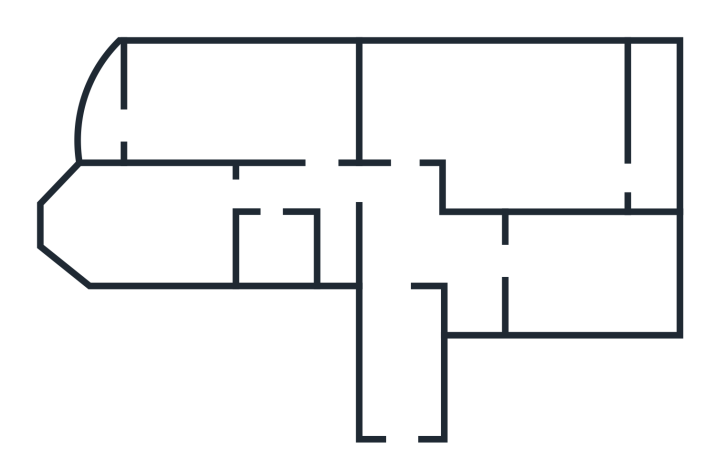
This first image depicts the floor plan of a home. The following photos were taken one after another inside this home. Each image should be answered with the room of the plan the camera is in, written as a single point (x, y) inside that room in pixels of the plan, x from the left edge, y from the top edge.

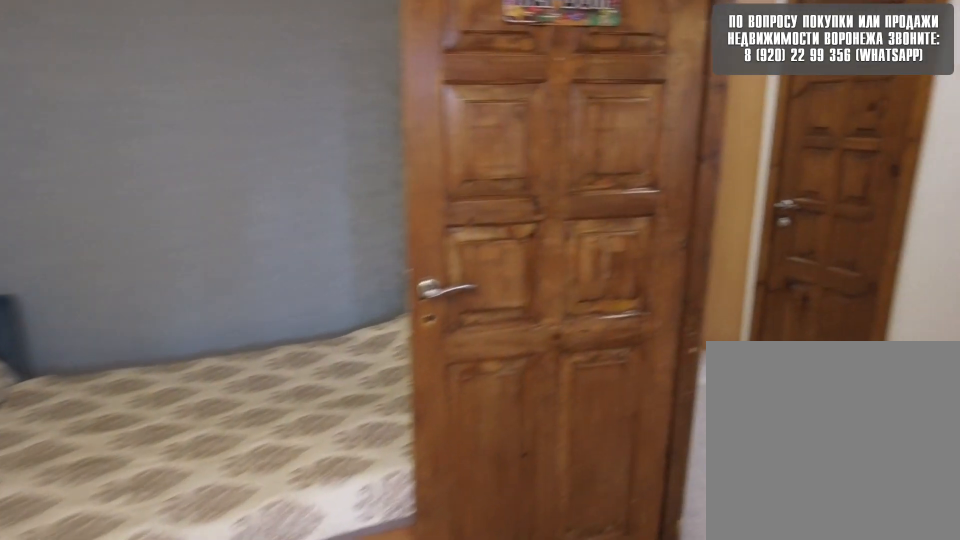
(267, 137)
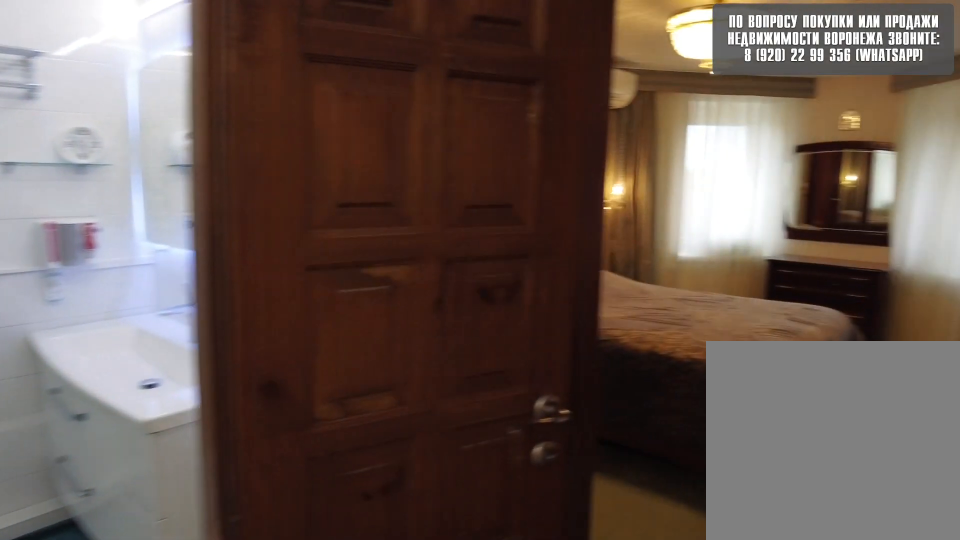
(336, 175)
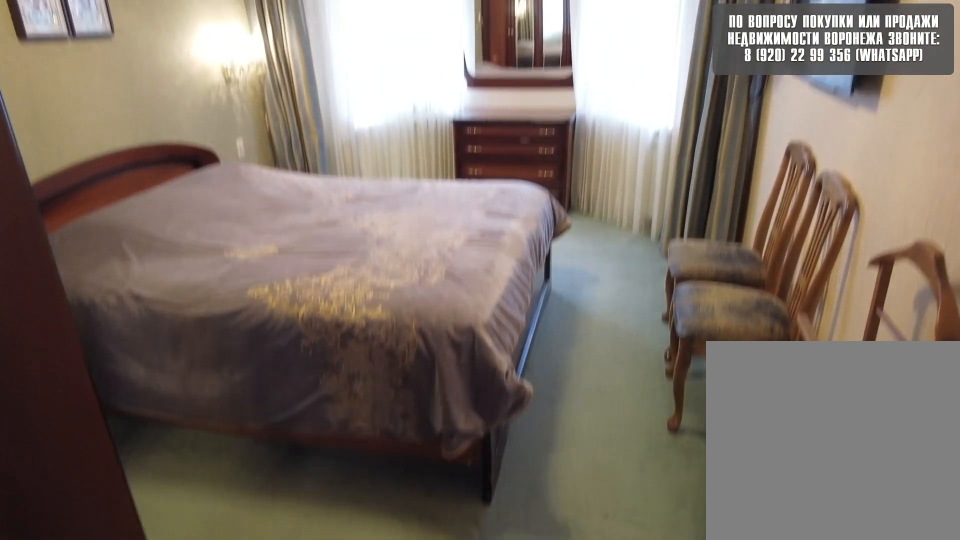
(163, 218)
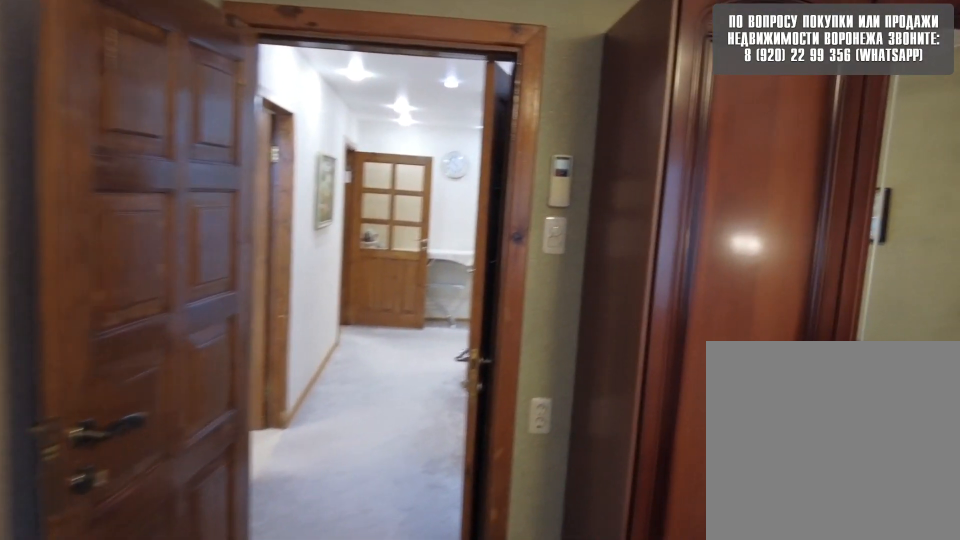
(163, 218)
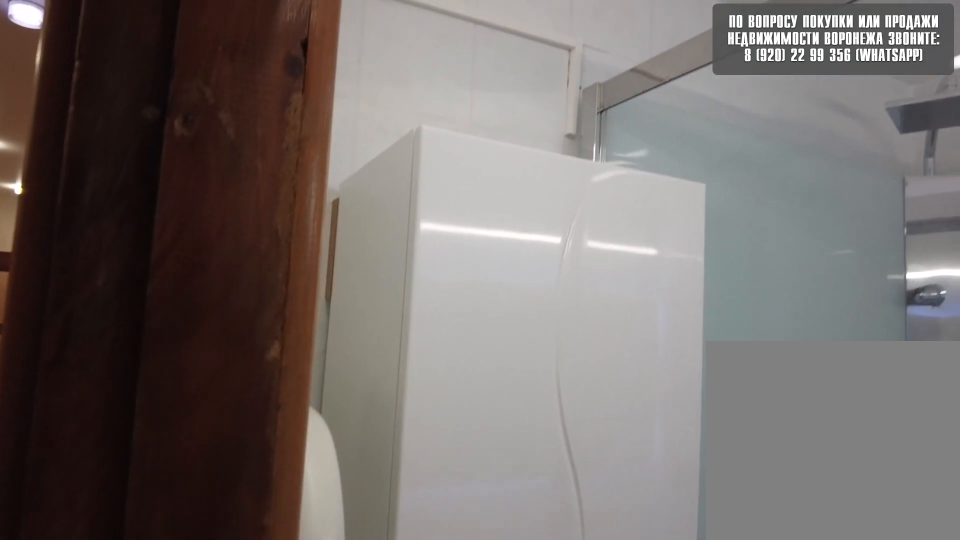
(270, 206)
